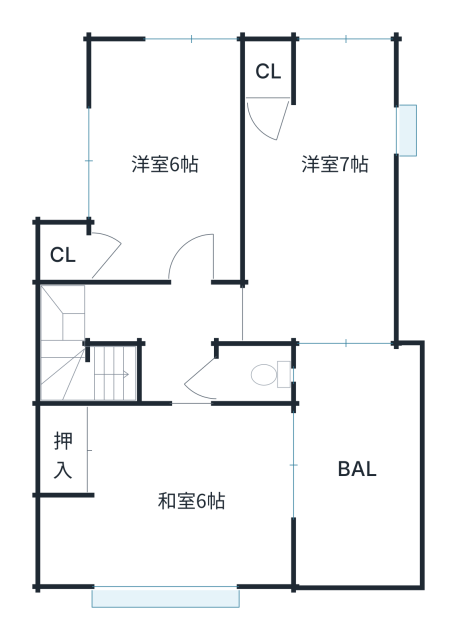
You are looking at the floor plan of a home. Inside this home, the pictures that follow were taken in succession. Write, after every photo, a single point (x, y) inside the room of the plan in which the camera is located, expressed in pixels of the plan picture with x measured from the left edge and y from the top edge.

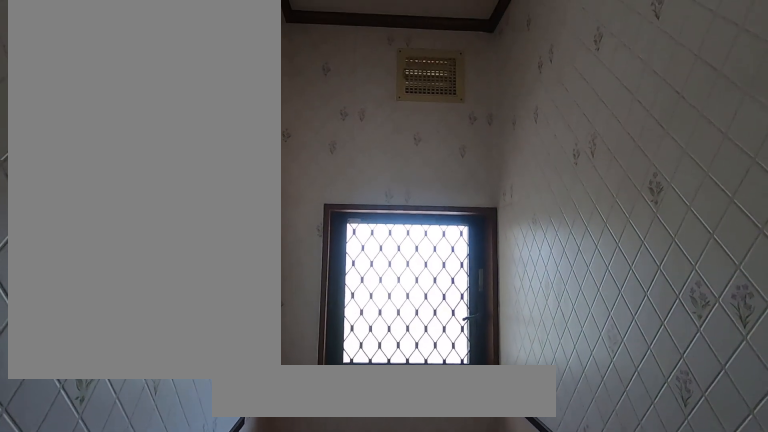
(253, 374)
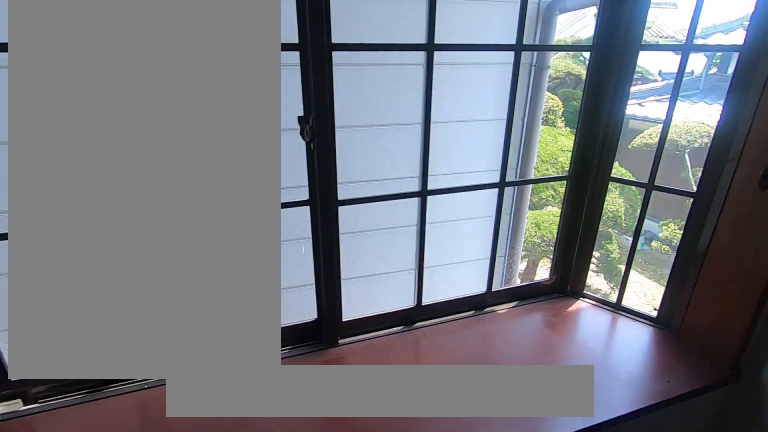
(326, 250)
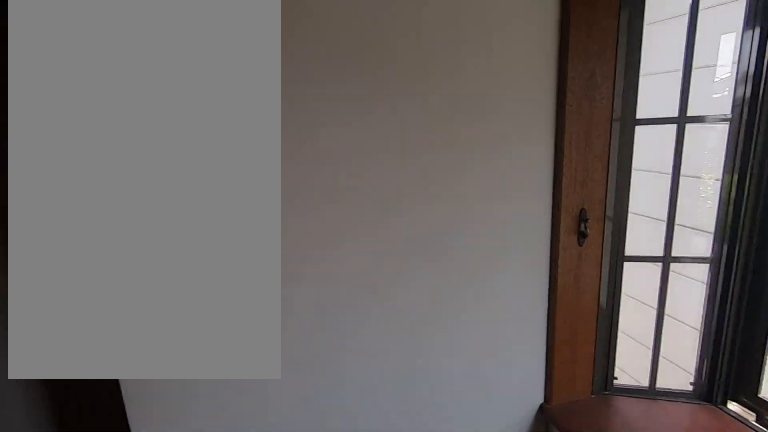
(329, 256)
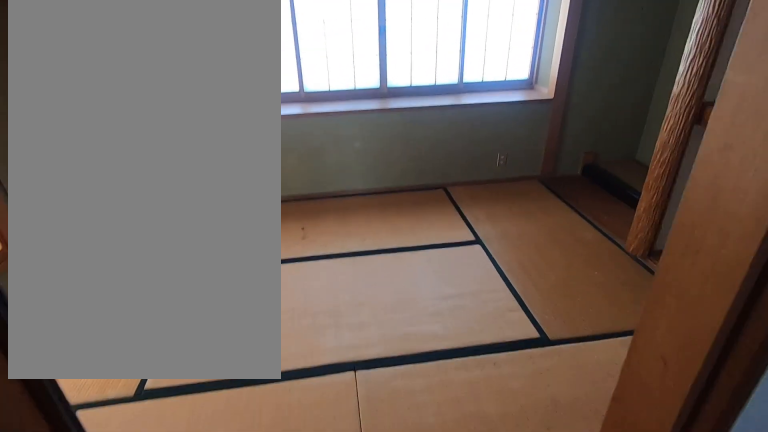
(200, 449)
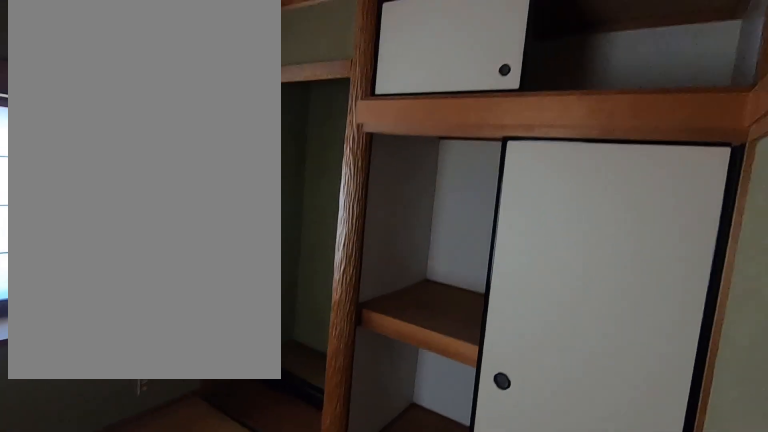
(202, 452)
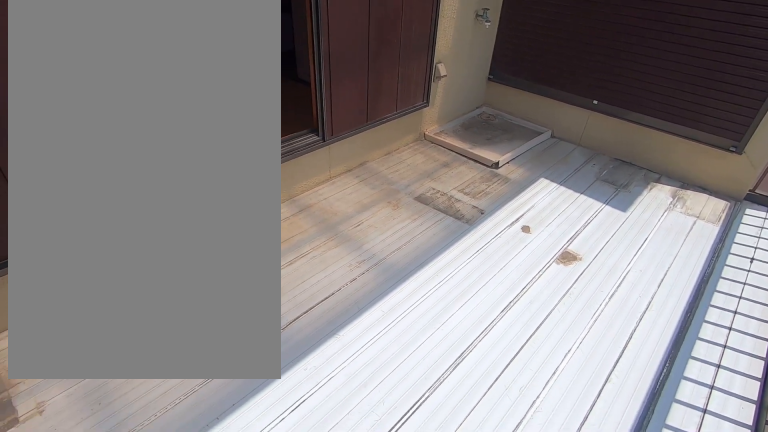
(363, 520)
